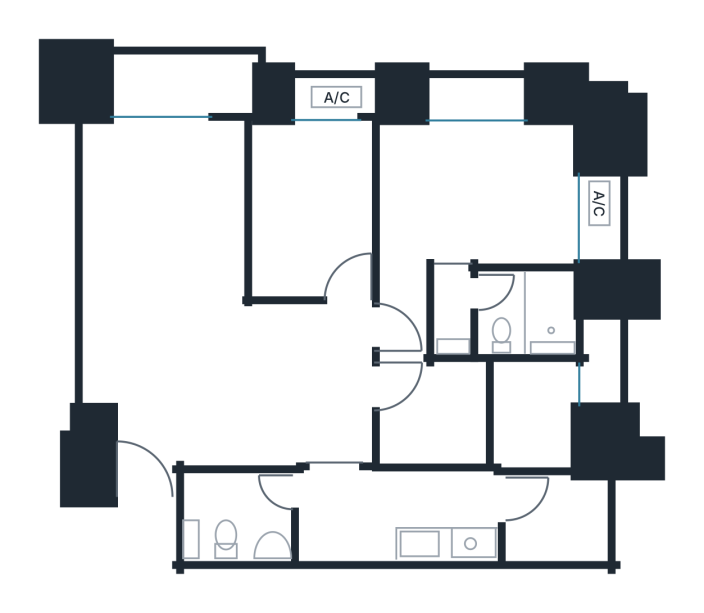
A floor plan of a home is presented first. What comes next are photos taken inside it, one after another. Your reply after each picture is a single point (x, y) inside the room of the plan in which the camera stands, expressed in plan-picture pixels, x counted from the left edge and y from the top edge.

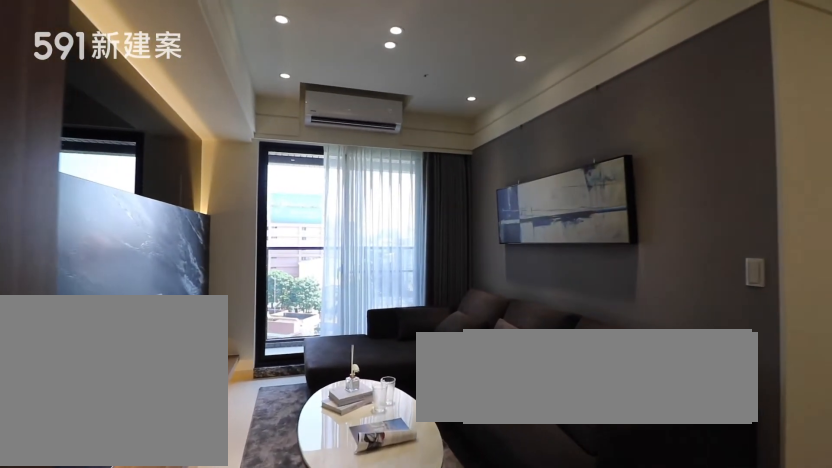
(163, 207)
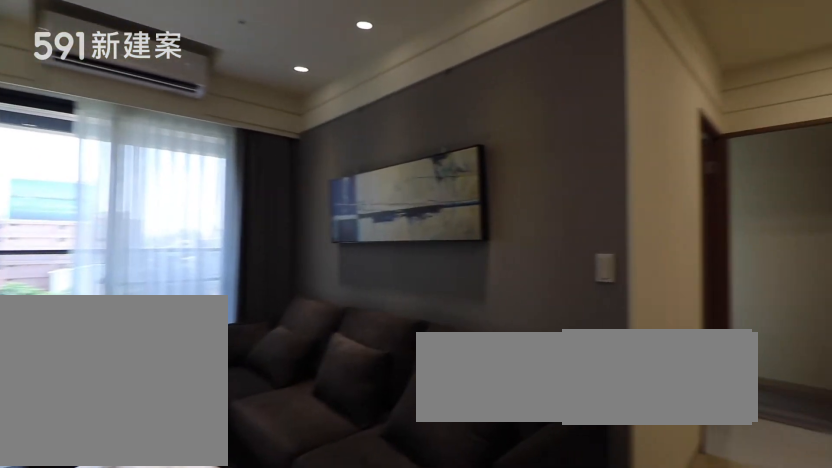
(163, 207)
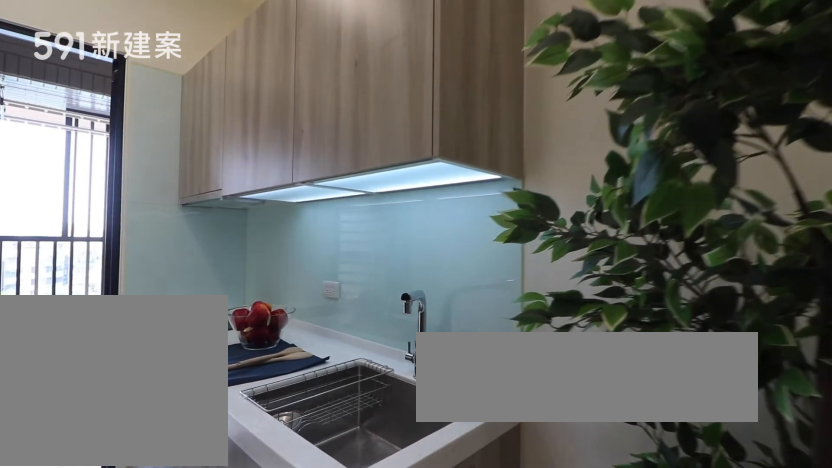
(400, 519)
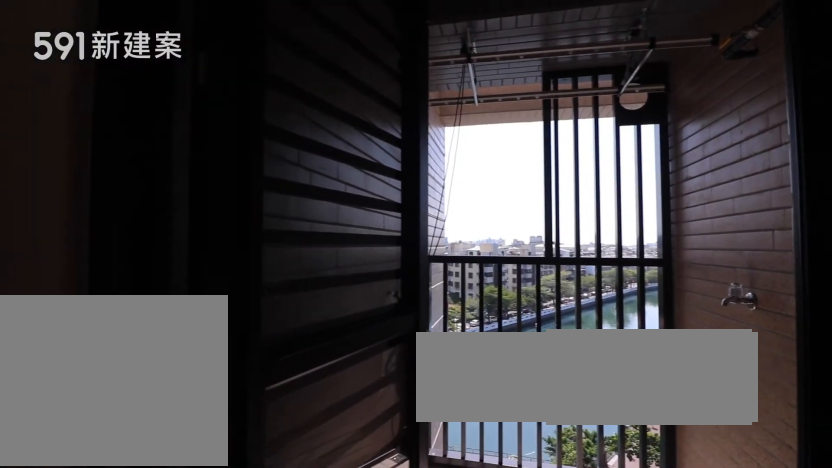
(554, 520)
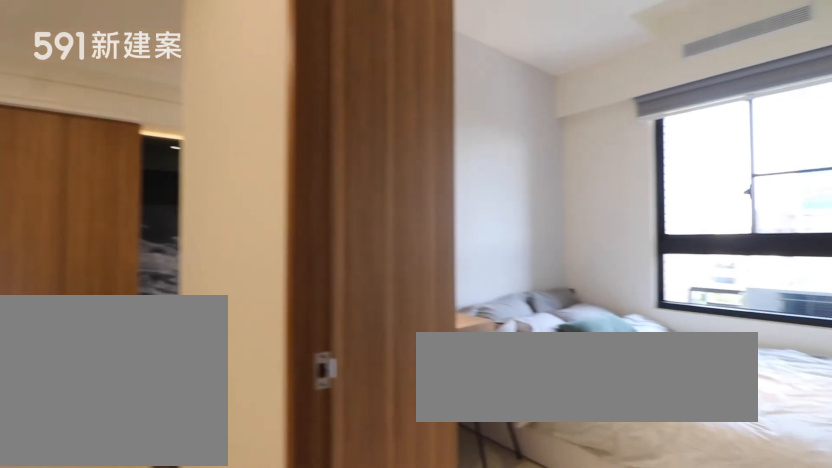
(311, 206)
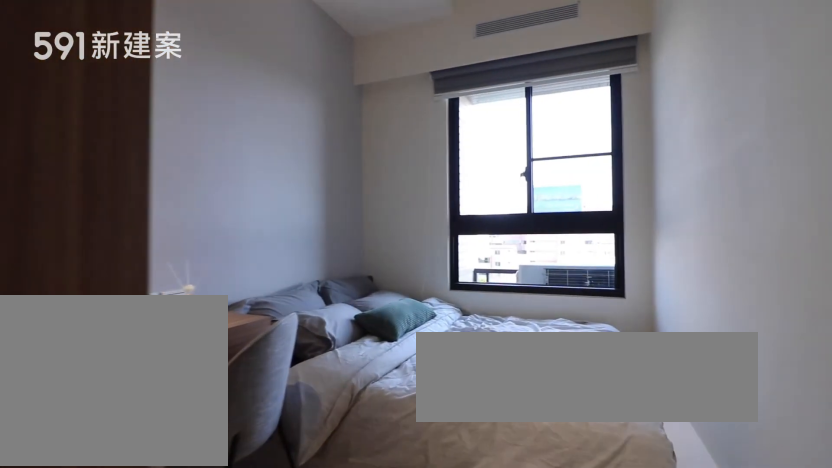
(311, 206)
